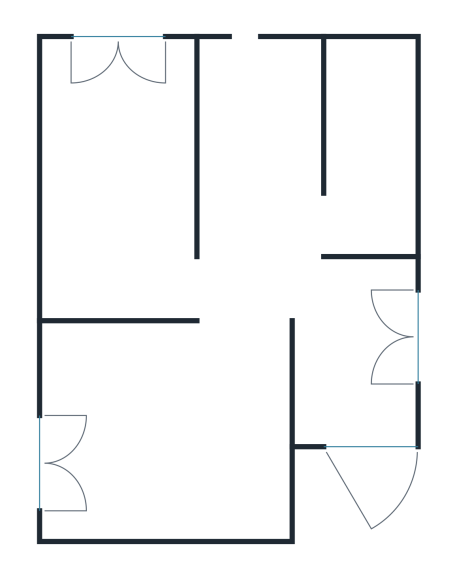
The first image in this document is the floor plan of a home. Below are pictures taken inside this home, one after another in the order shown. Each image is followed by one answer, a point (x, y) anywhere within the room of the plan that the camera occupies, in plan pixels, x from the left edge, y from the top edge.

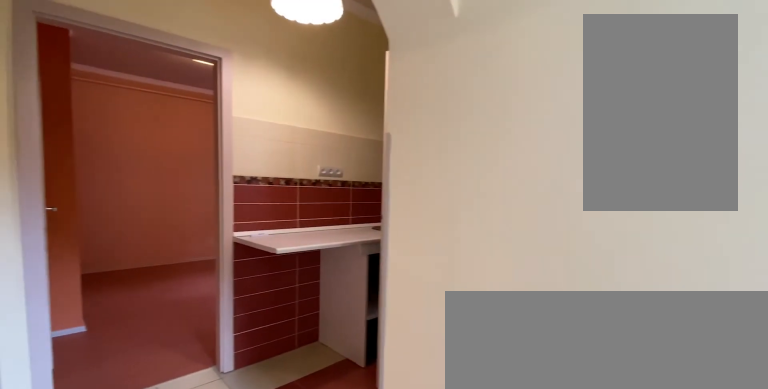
(355, 358)
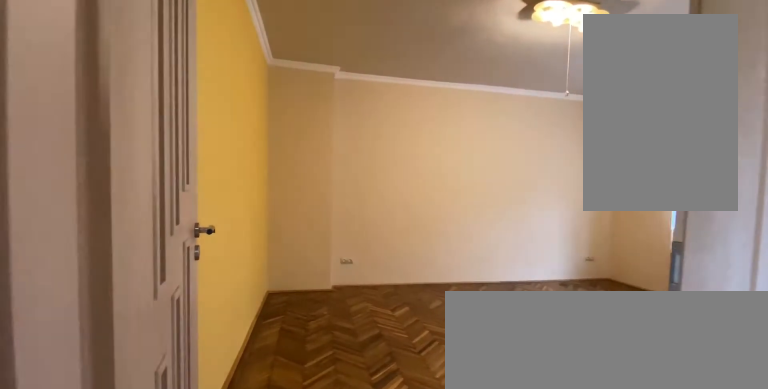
(168, 430)
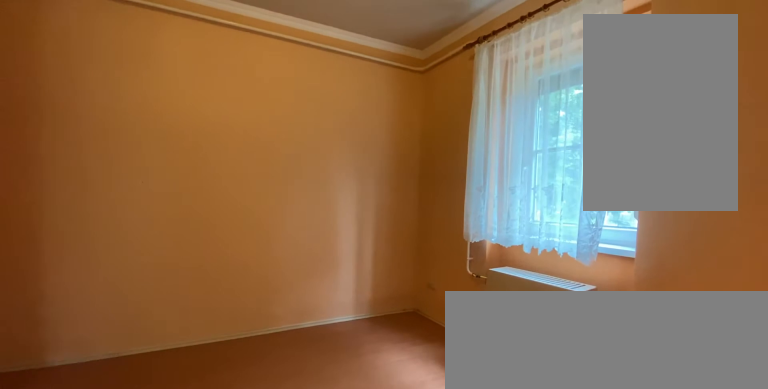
(111, 175)
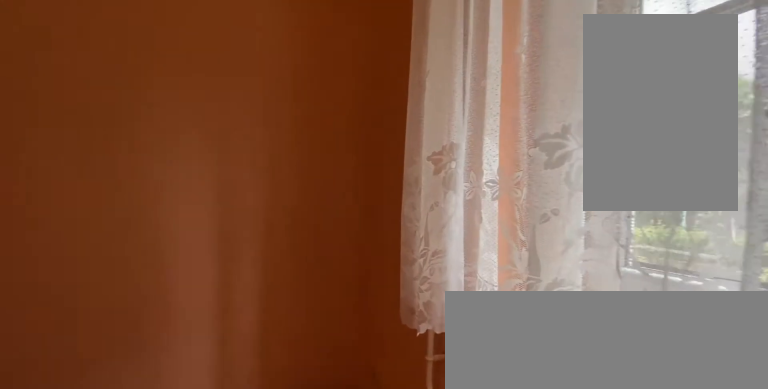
(111, 175)
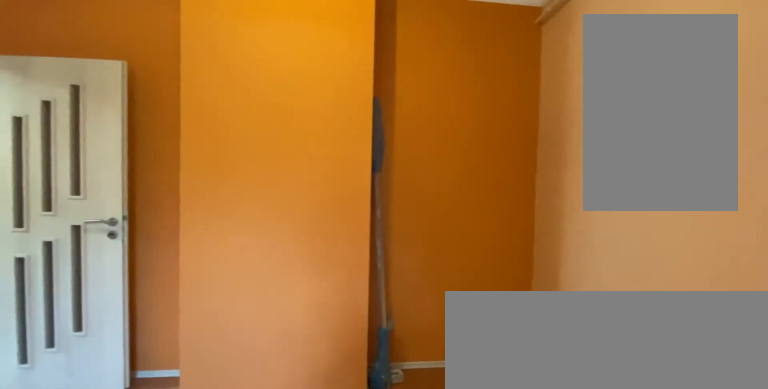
(111, 175)
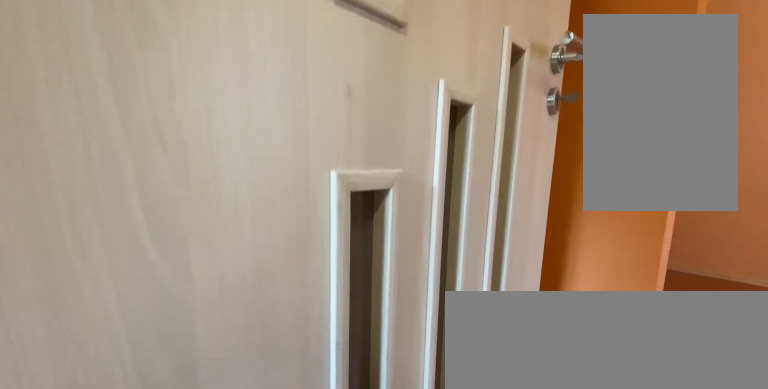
(111, 175)
